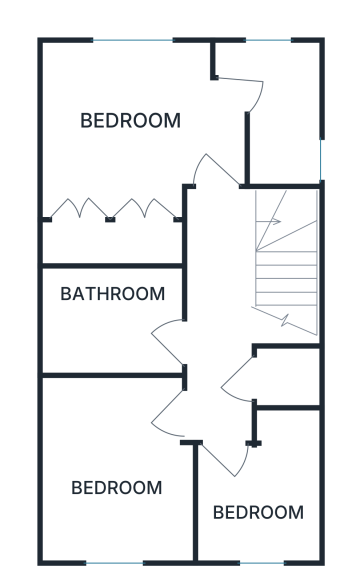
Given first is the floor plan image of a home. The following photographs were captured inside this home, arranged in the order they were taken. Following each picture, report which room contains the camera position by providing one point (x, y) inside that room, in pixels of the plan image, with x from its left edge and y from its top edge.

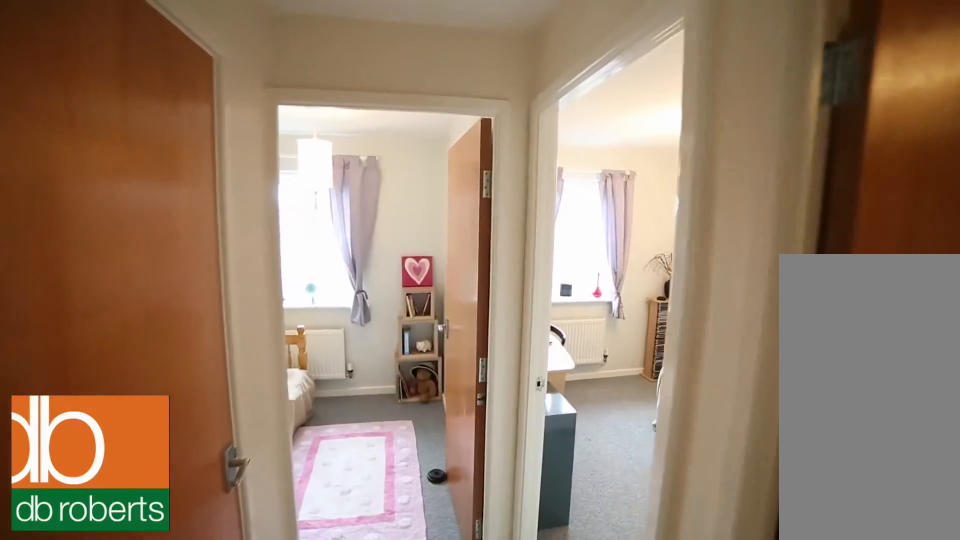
(219, 317)
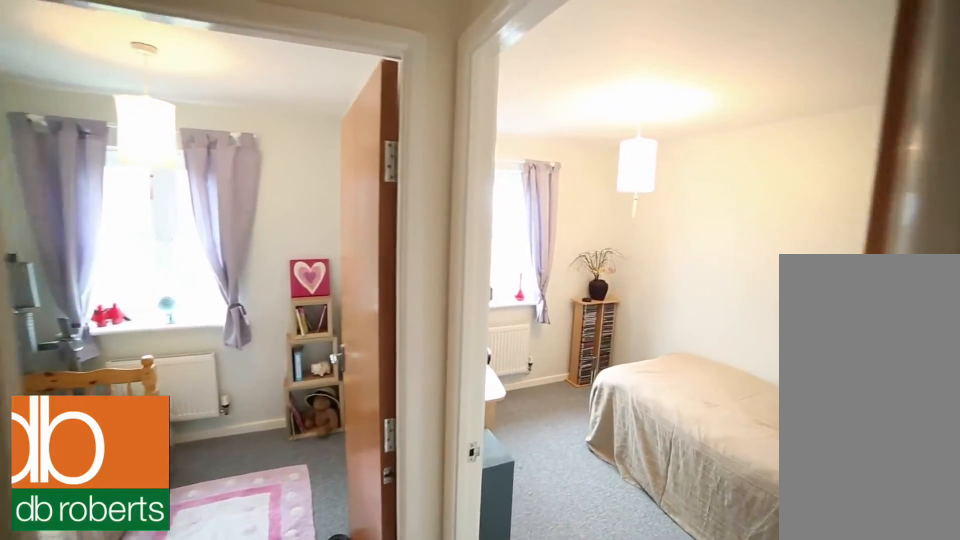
(219, 317)
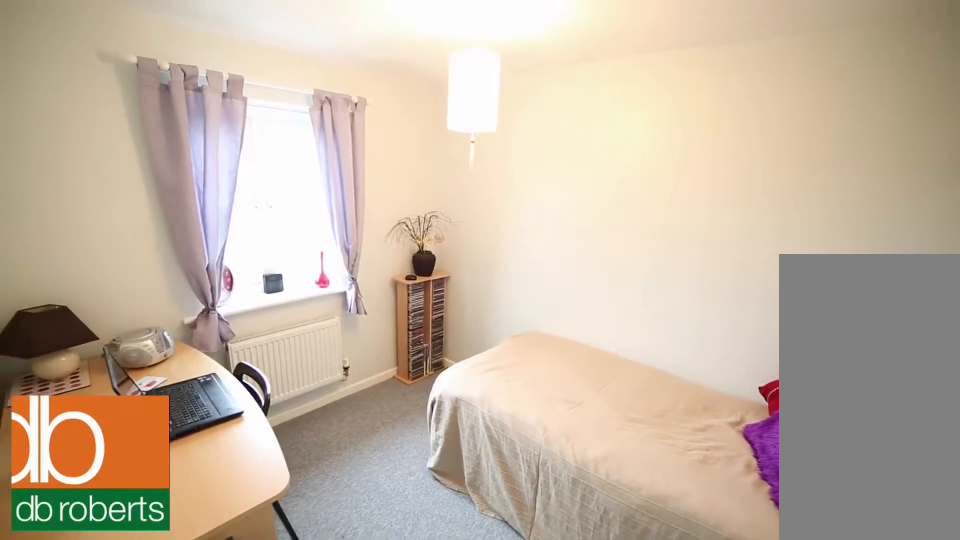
(114, 471)
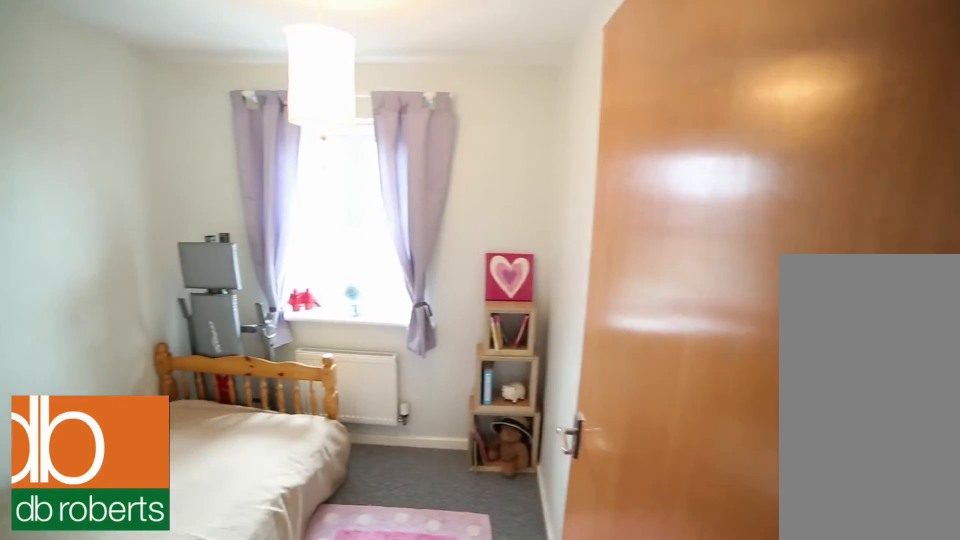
(264, 493)
